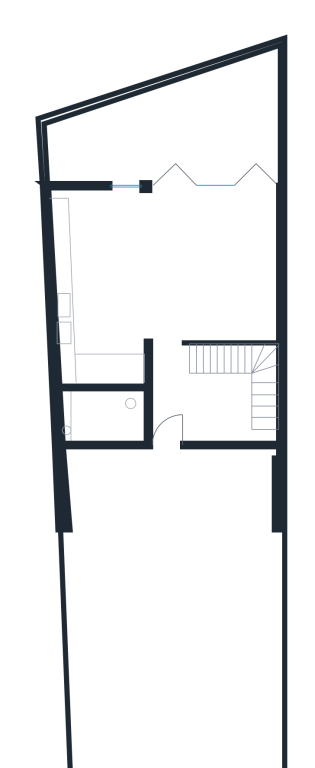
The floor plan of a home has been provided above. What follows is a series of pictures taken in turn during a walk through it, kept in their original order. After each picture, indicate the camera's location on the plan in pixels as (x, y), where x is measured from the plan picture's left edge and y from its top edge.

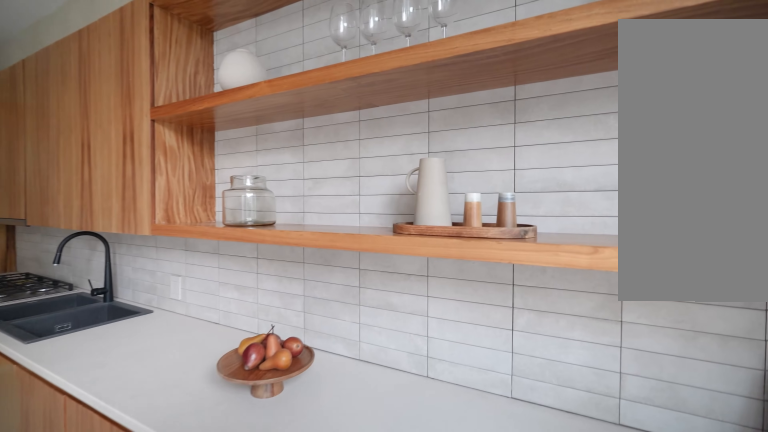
(89, 228)
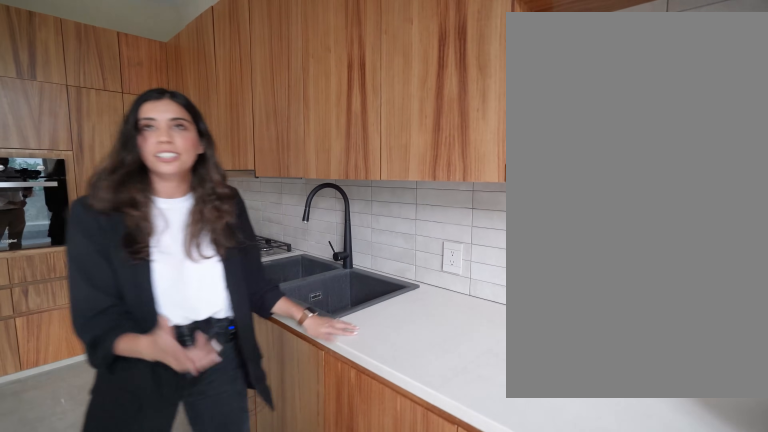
(95, 255)
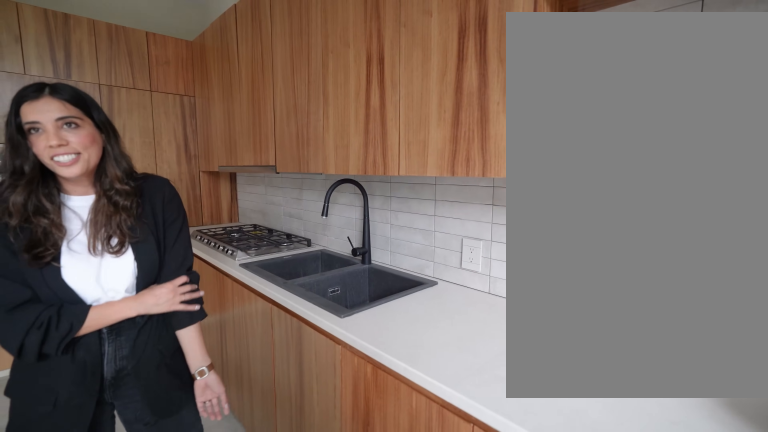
(94, 258)
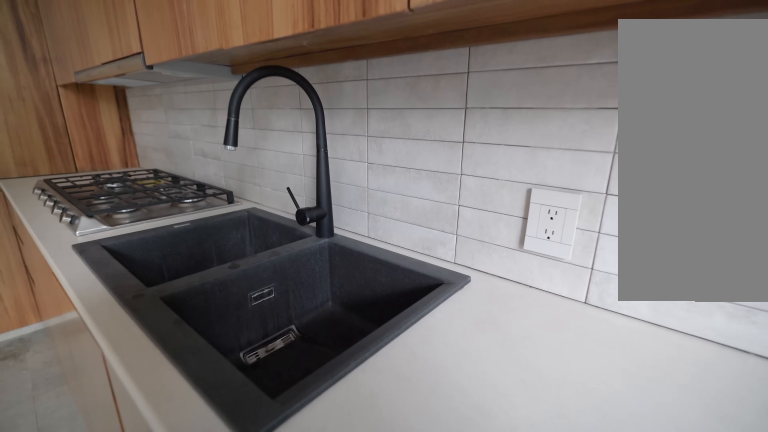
(87, 270)
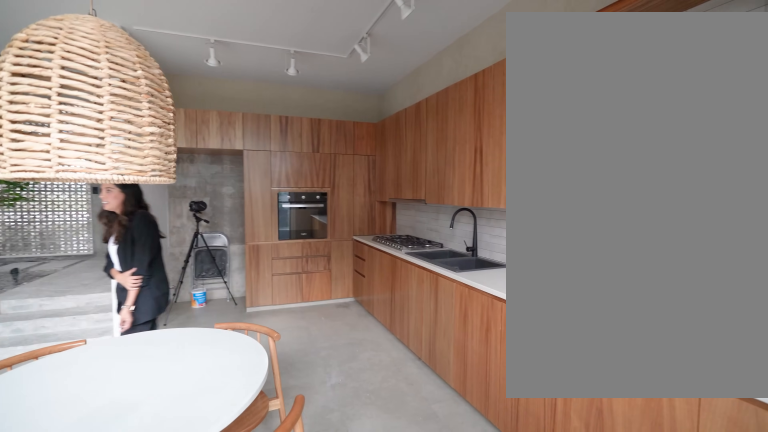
(96, 233)
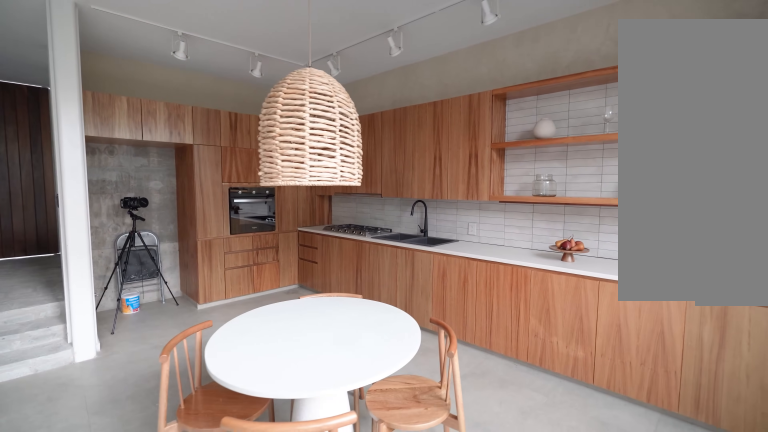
(122, 217)
